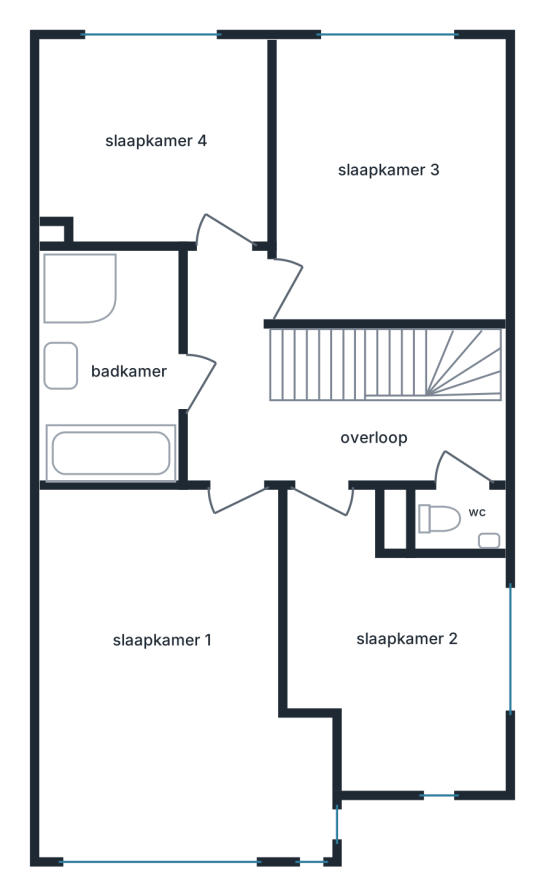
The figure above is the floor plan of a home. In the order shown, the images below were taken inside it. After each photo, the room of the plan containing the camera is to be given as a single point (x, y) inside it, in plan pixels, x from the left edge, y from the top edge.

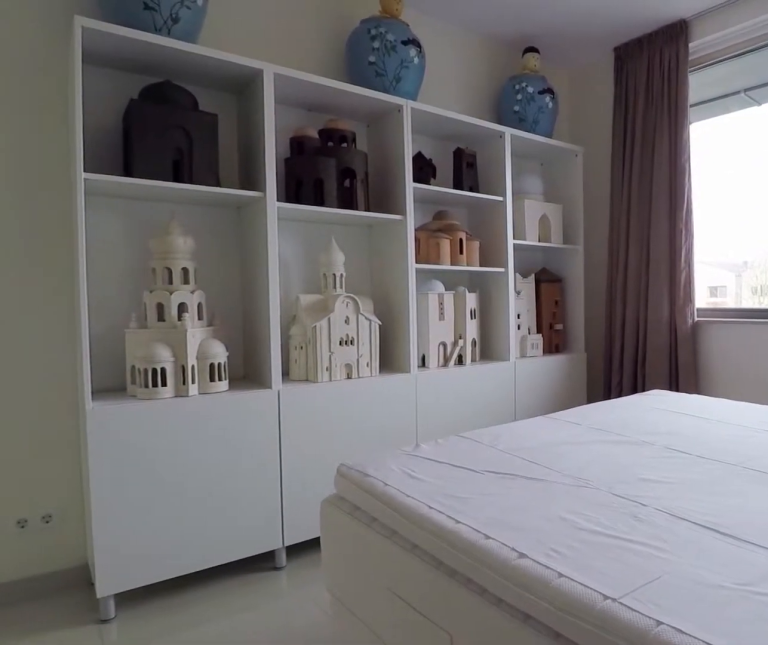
(388, 117)
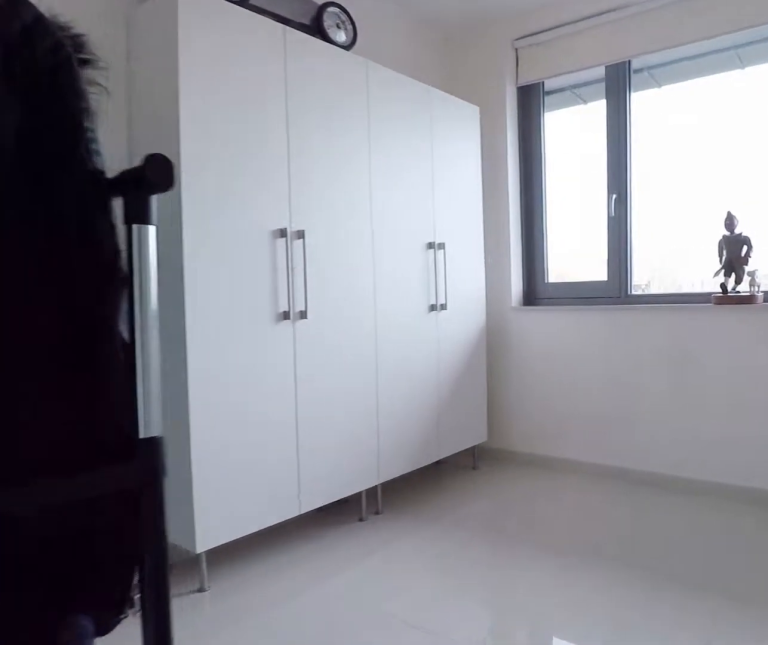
(156, 127)
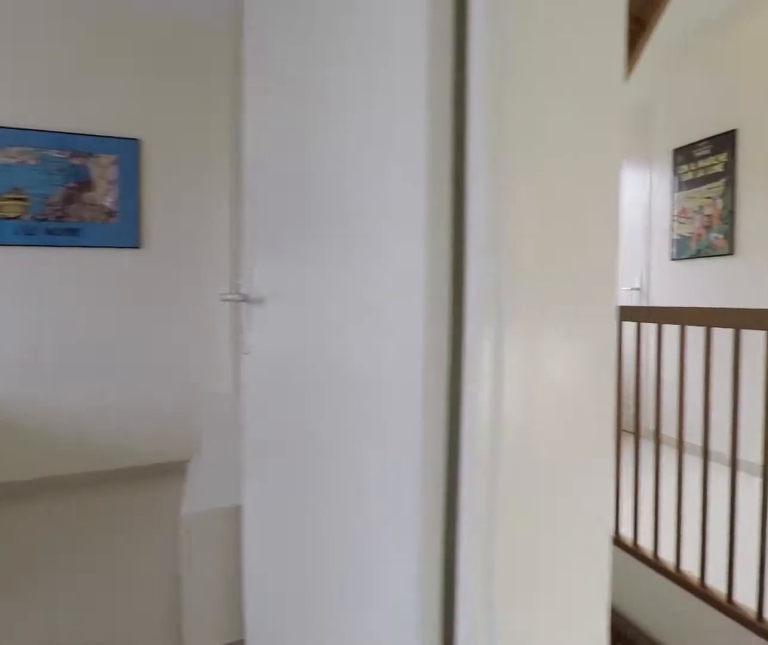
(420, 465)
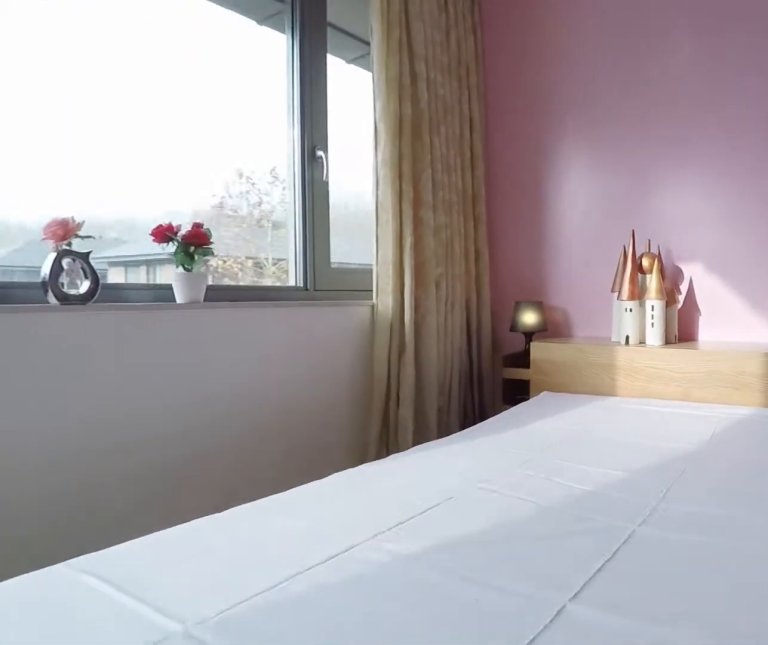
(187, 719)
